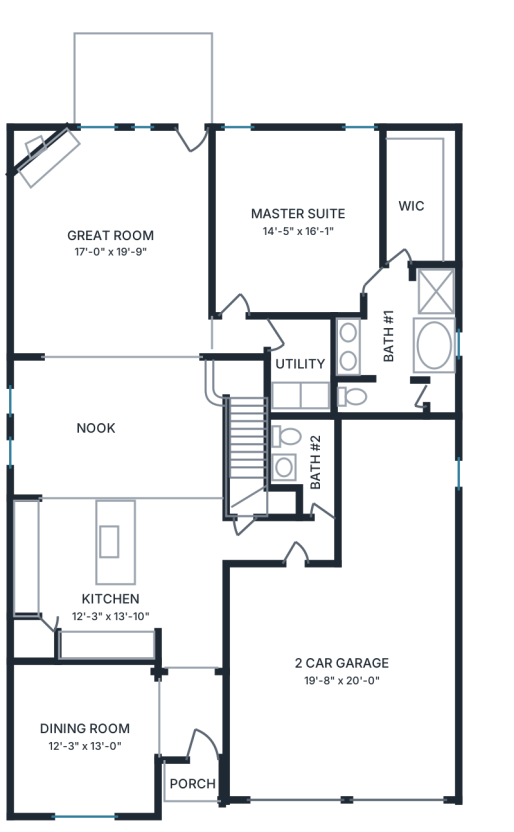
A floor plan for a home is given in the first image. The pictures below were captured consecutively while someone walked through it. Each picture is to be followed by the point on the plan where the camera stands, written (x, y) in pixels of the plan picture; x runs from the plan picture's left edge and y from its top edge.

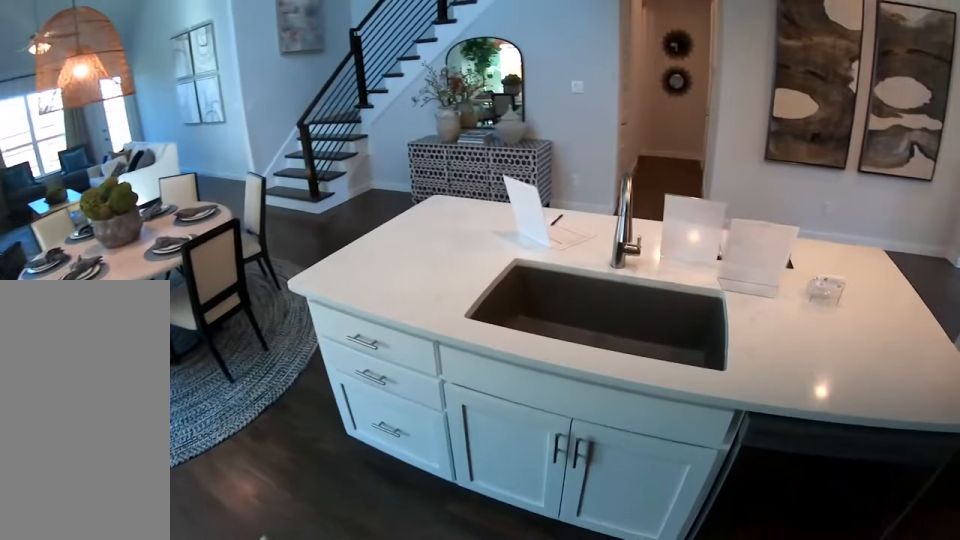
(77, 589)
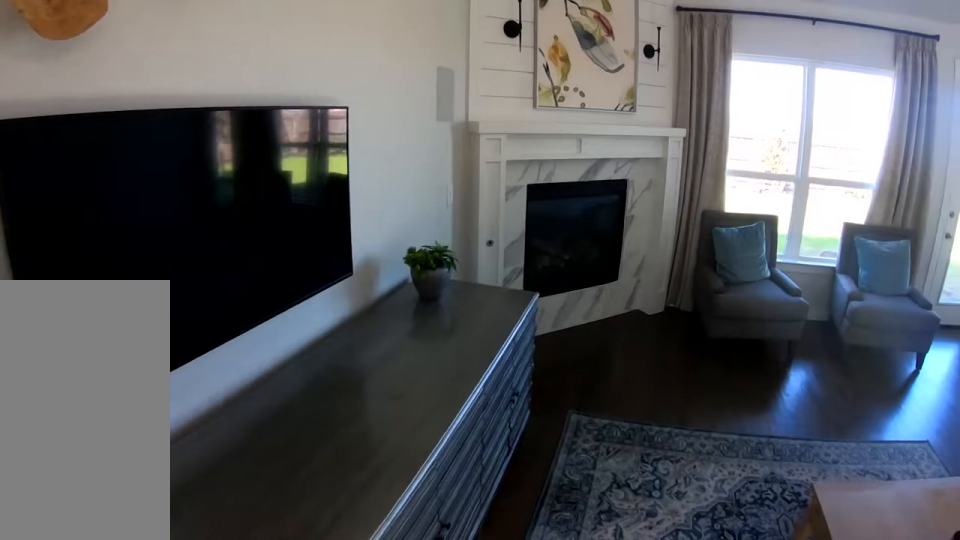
(57, 291)
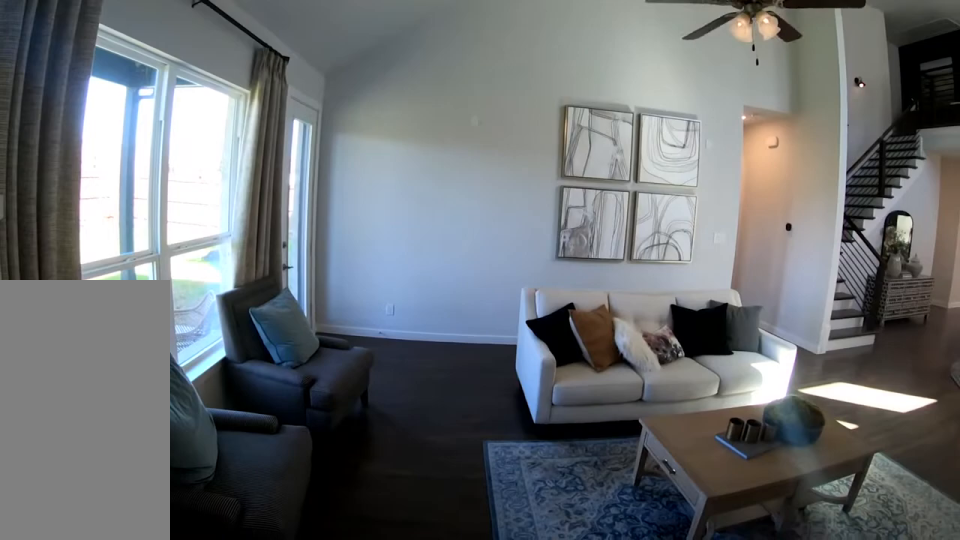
(57, 177)
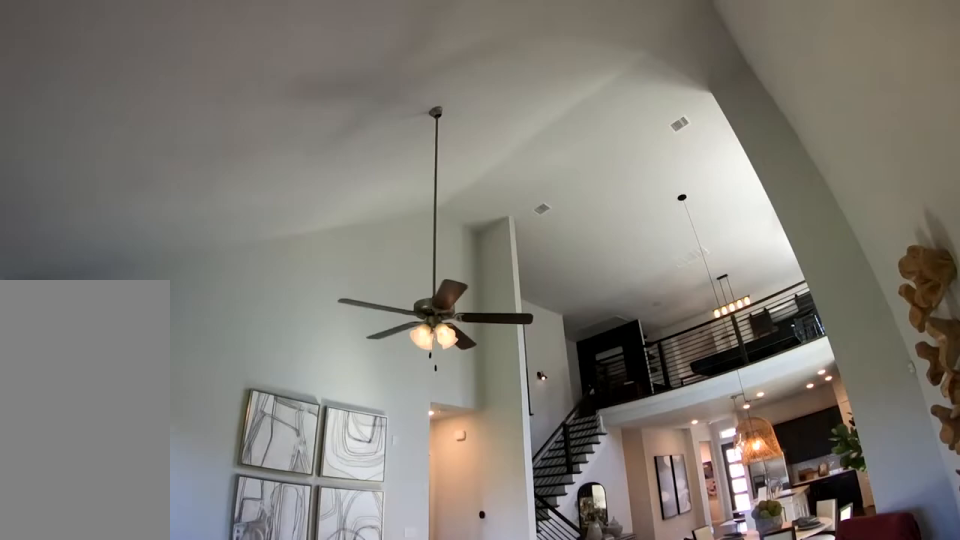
(57, 177)
